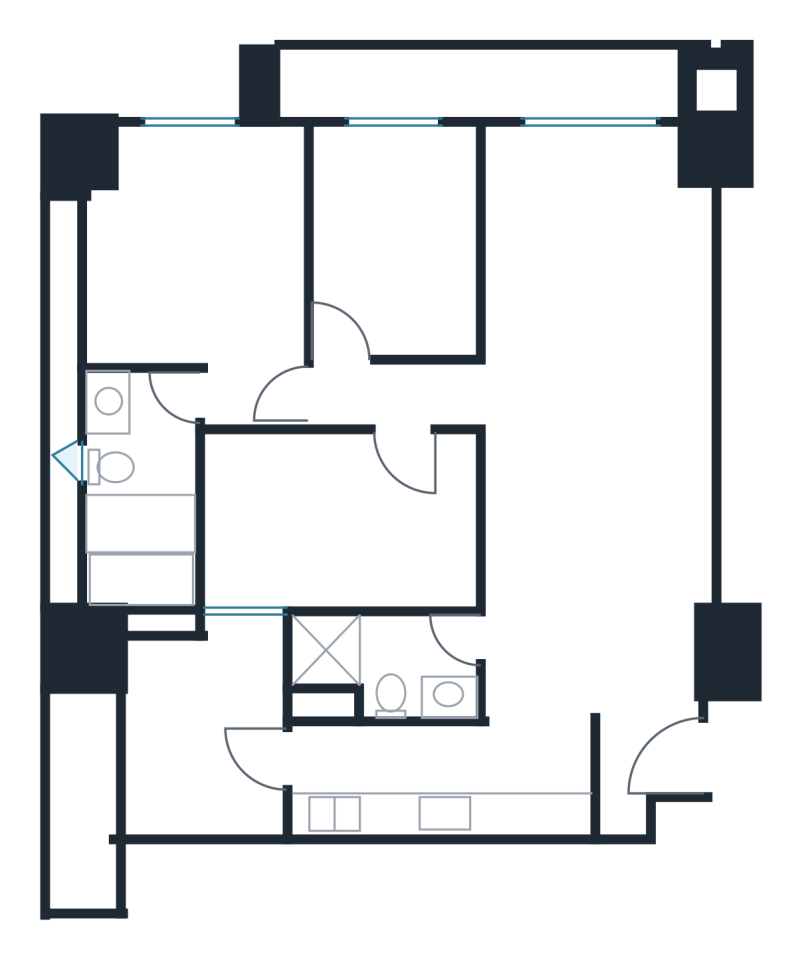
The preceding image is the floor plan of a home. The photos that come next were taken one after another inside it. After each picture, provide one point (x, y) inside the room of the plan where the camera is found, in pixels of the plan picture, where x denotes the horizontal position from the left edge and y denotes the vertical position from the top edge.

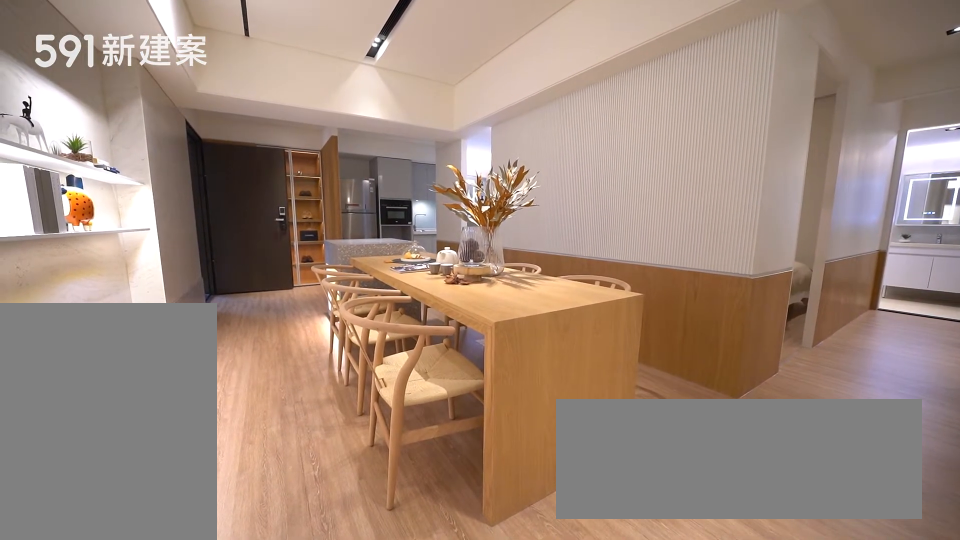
(597, 546)
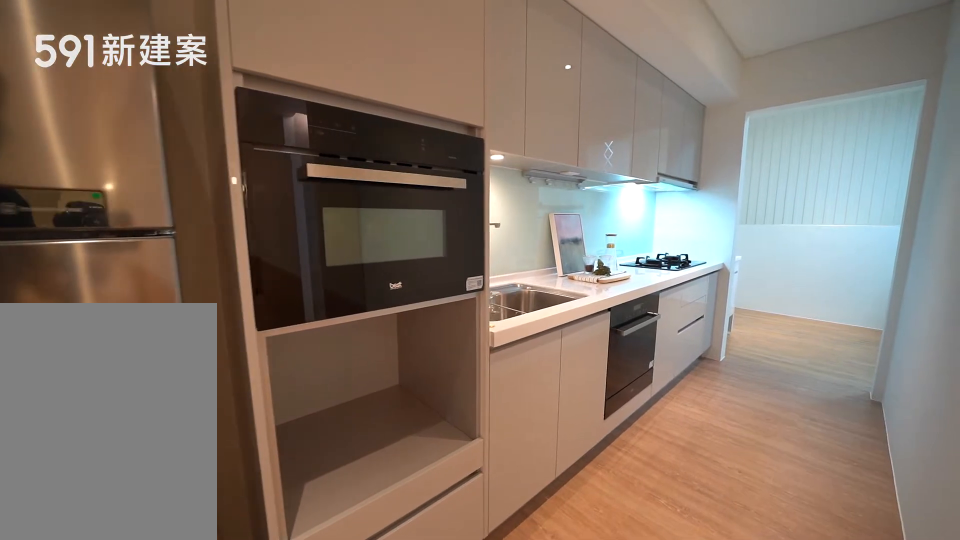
(442, 779)
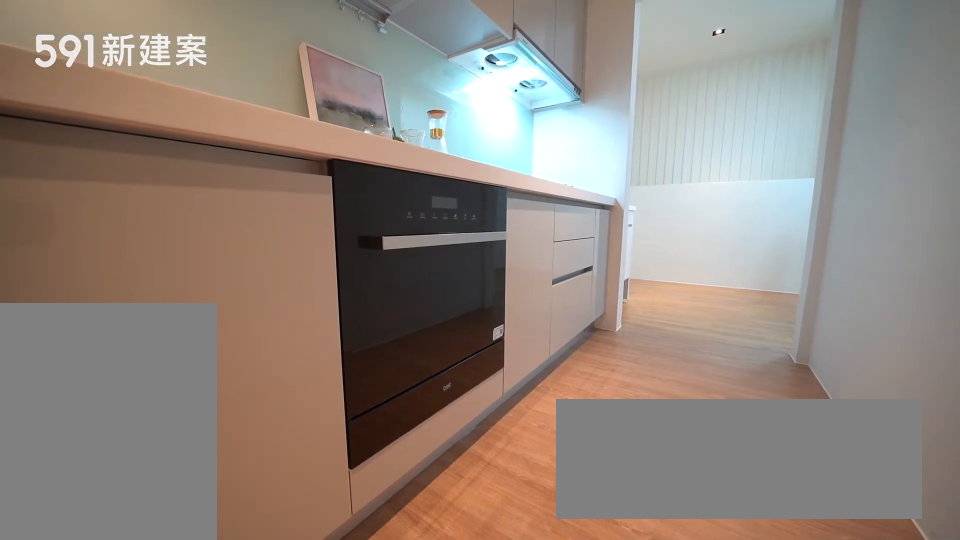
(442, 779)
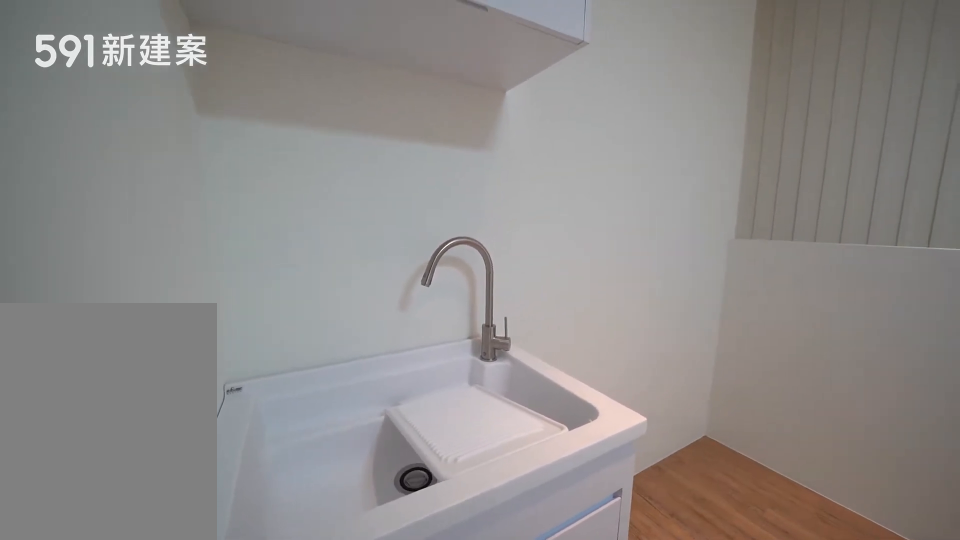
(204, 723)
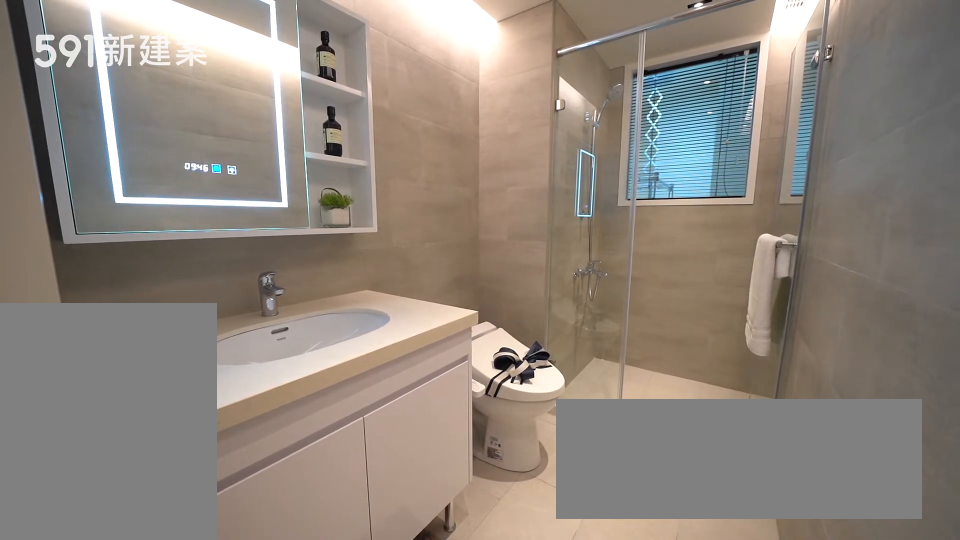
(388, 661)
